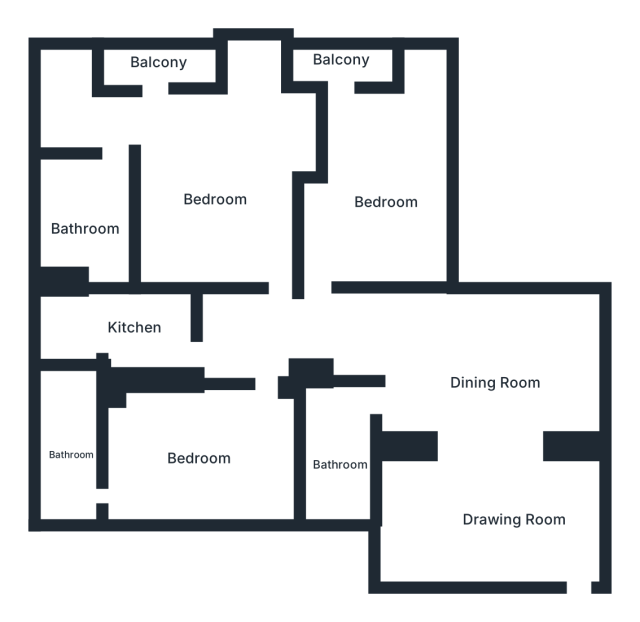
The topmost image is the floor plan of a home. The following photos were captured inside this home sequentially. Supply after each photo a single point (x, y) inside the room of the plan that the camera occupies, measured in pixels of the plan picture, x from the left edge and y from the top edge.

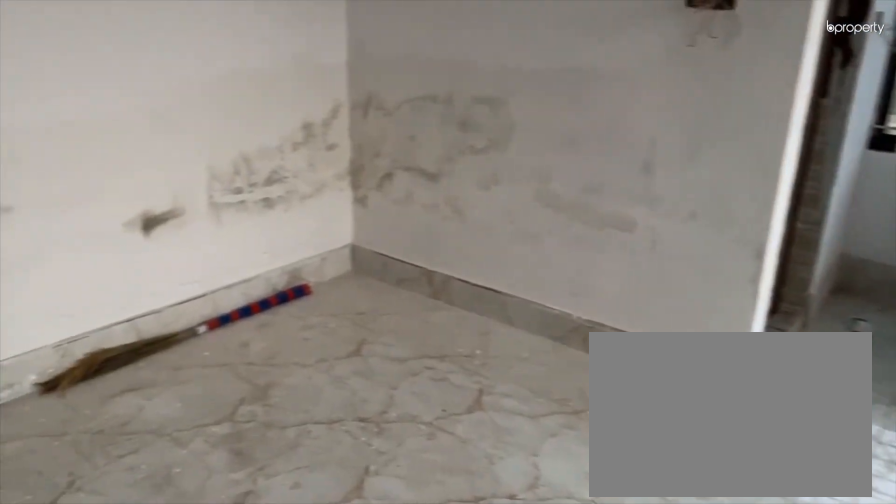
(220, 196)
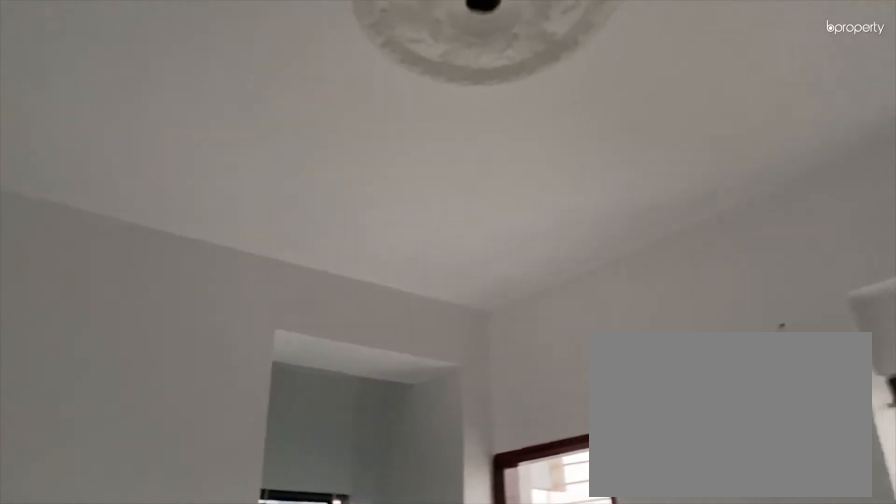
(220, 196)
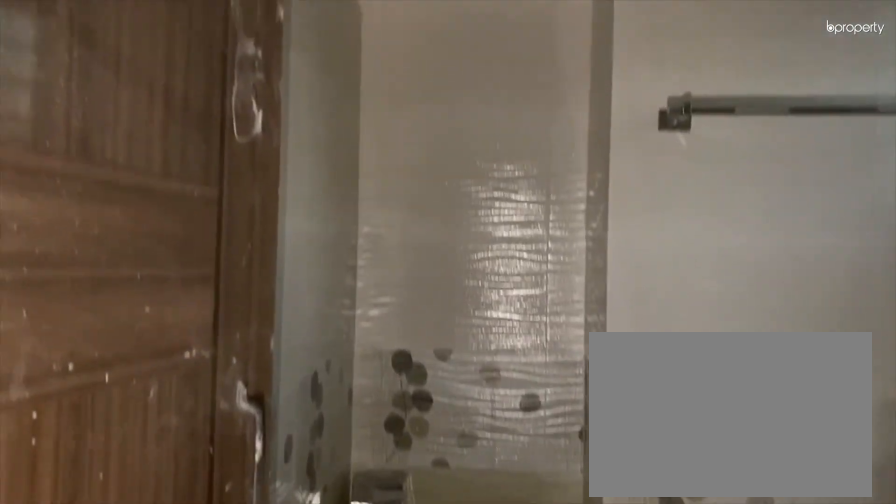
(85, 229)
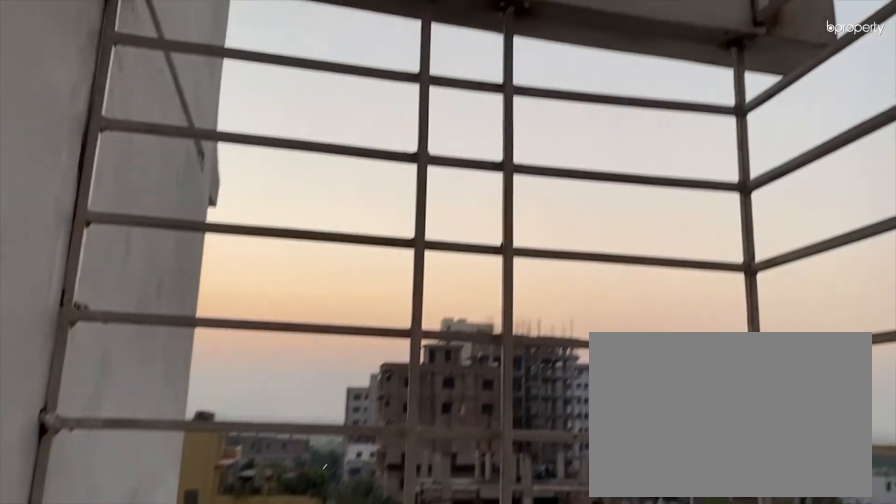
(159, 67)
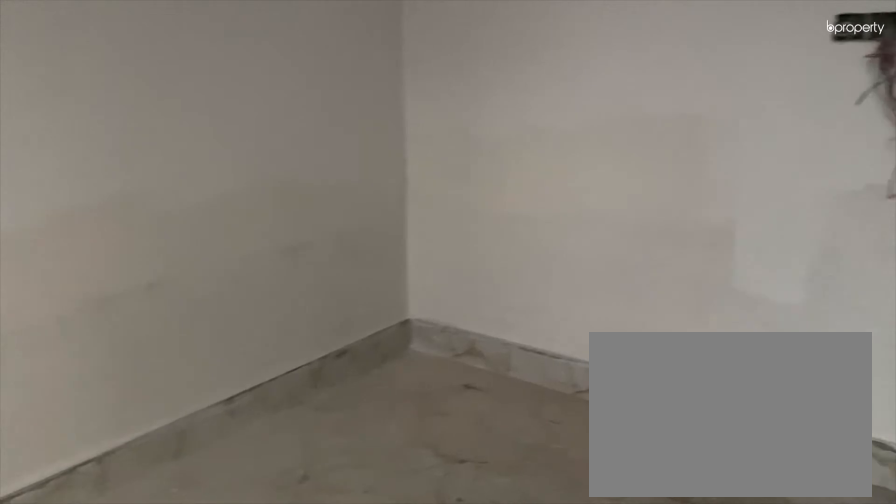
(391, 206)
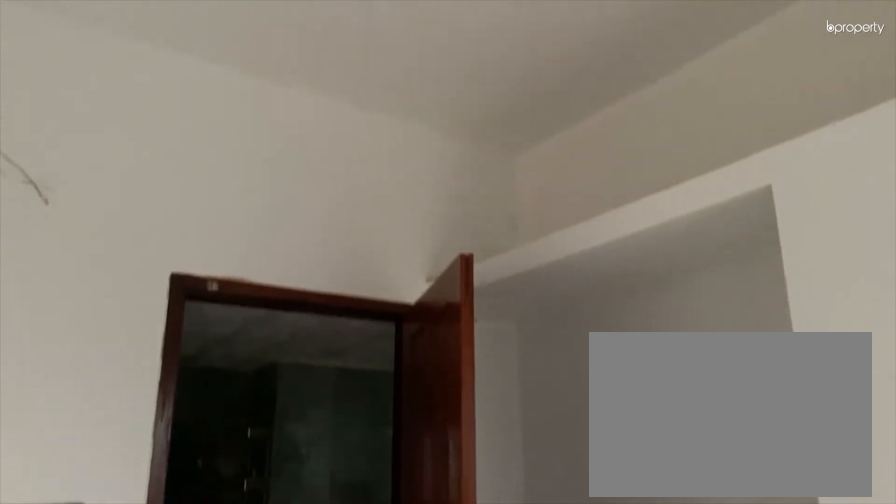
(391, 206)
